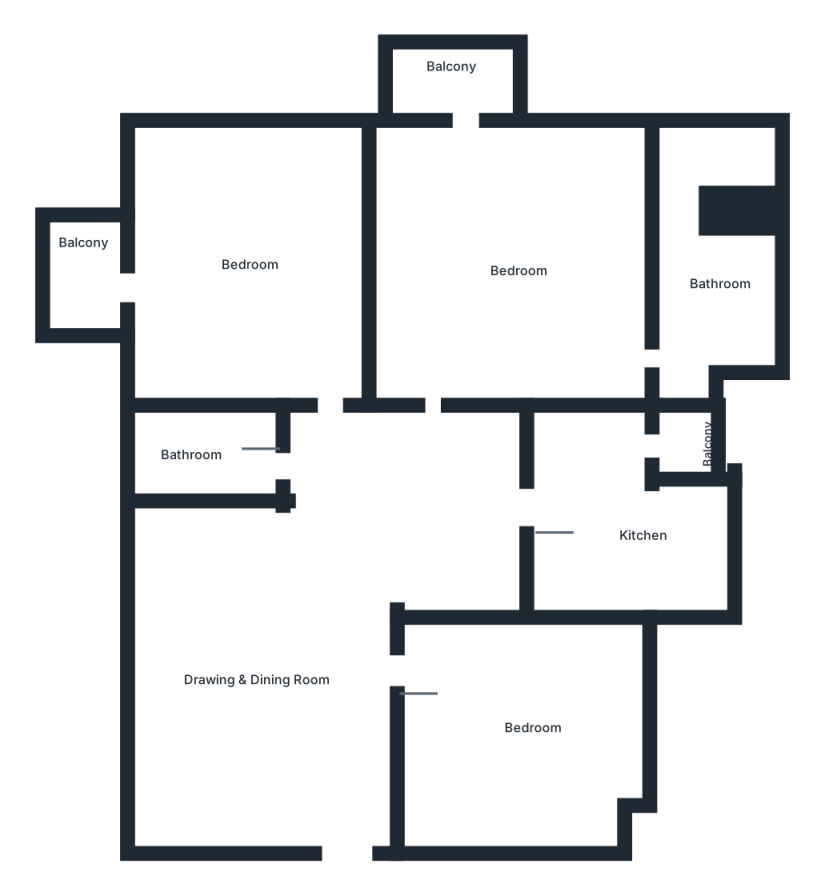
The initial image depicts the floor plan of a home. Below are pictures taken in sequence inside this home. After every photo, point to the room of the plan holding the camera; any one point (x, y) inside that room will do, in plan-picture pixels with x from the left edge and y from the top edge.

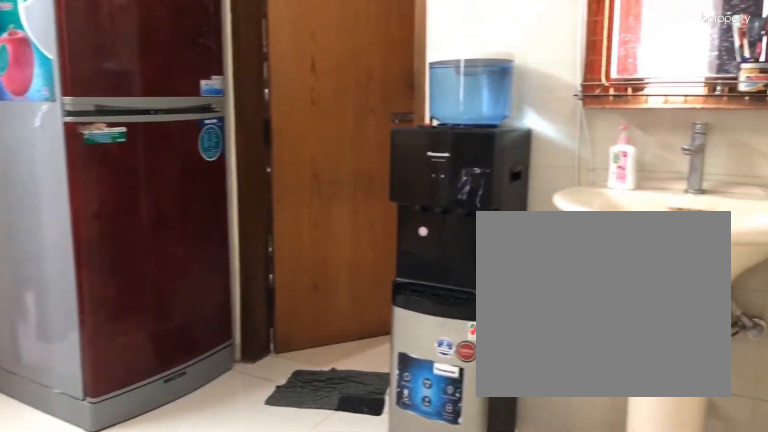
(411, 501)
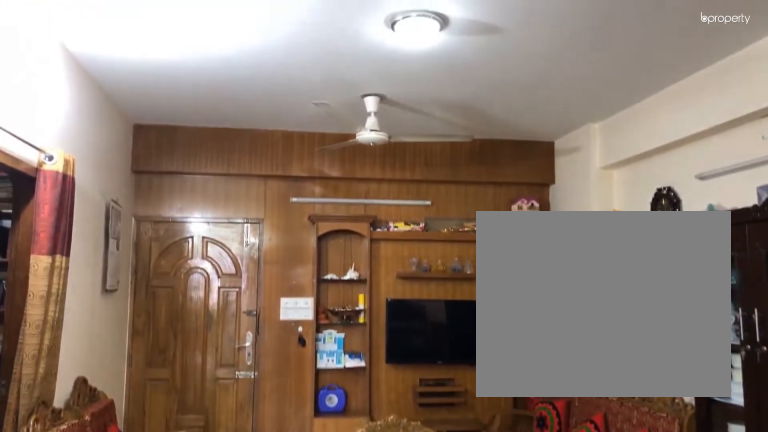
(254, 662)
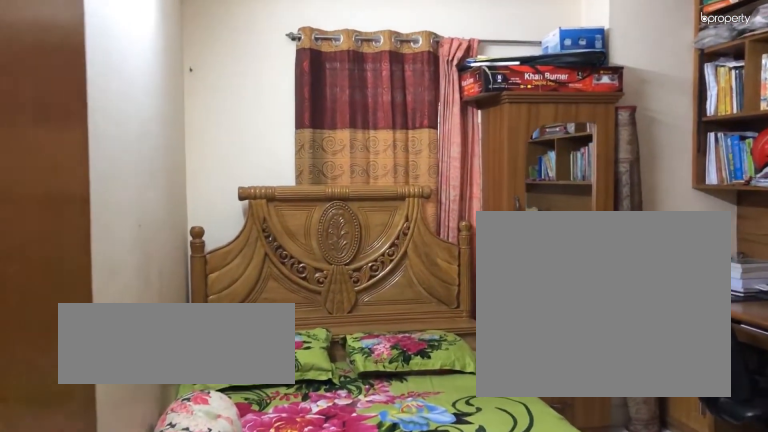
(502, 715)
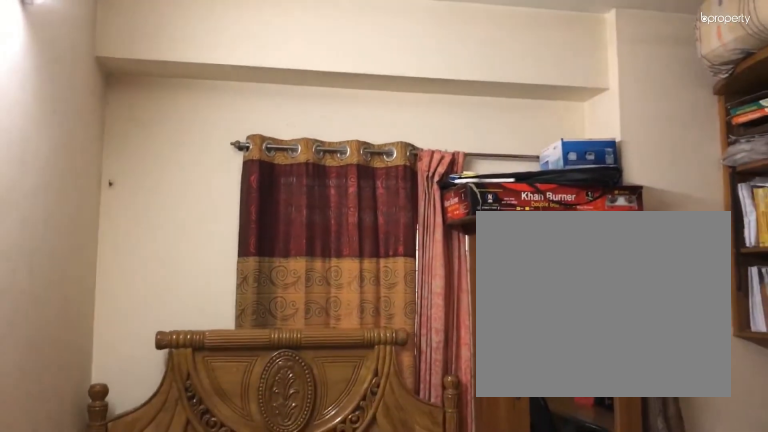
(519, 736)
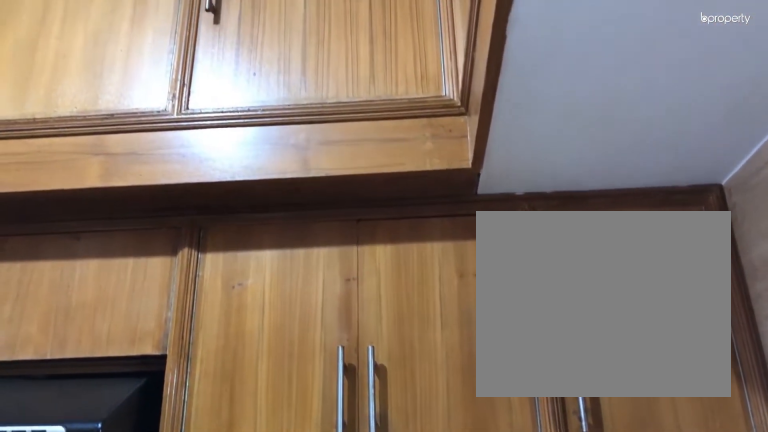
(592, 510)
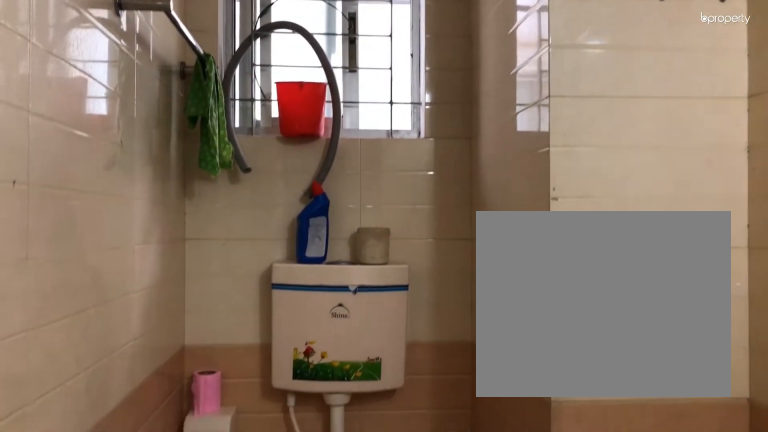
(209, 454)
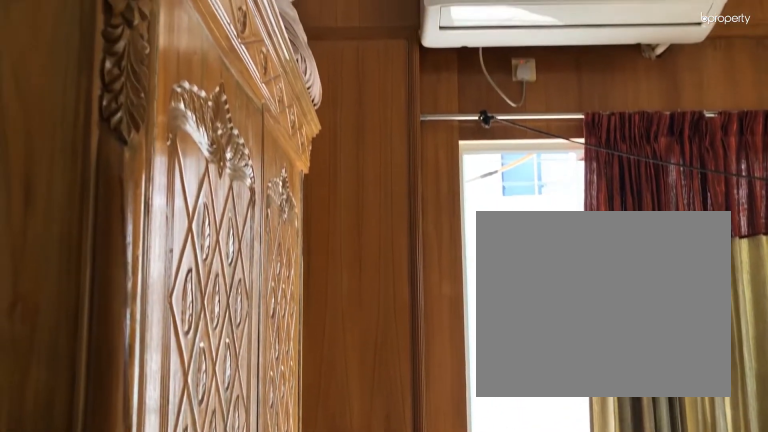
(262, 262)
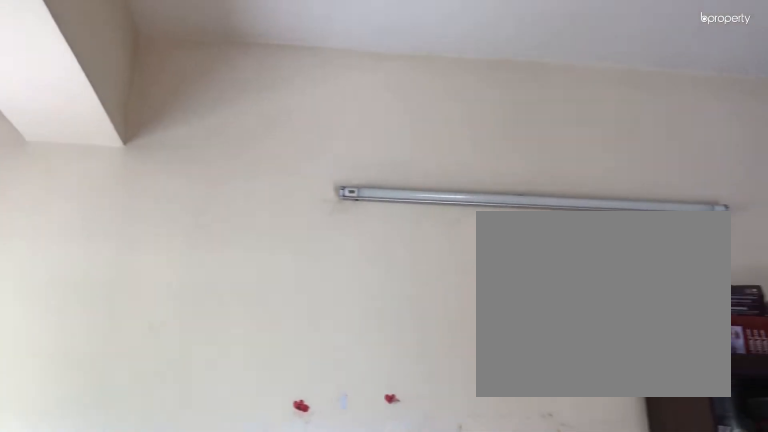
(262, 262)
